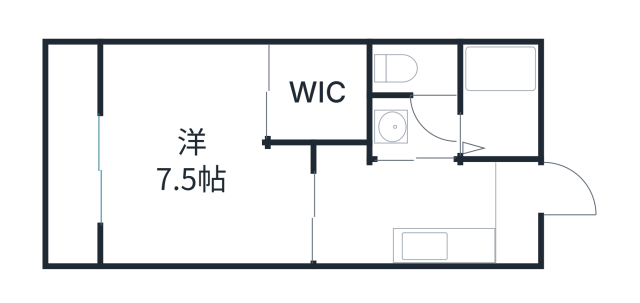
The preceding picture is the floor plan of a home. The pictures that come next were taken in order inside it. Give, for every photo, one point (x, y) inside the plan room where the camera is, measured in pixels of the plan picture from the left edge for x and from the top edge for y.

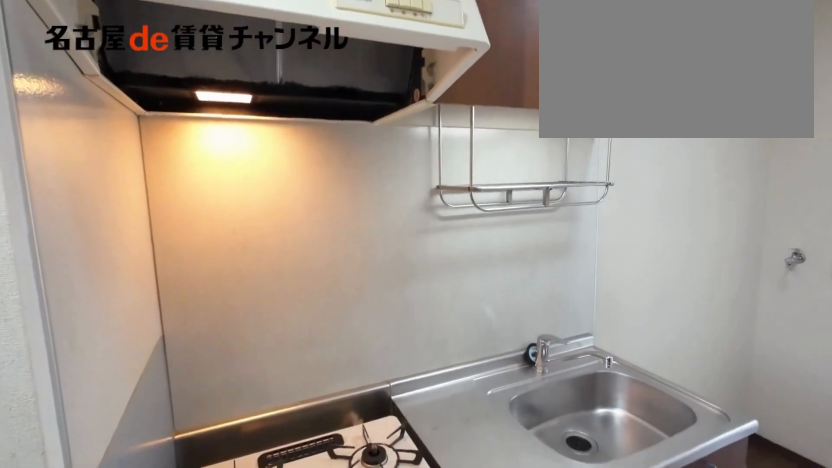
(442, 247)
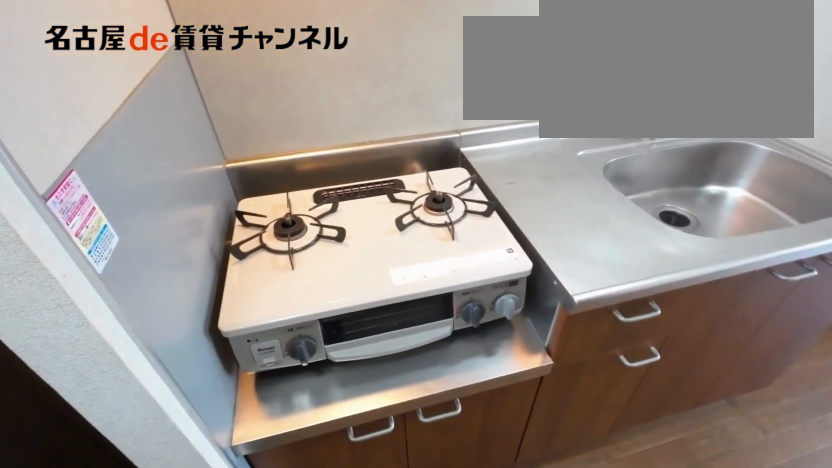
(442, 247)
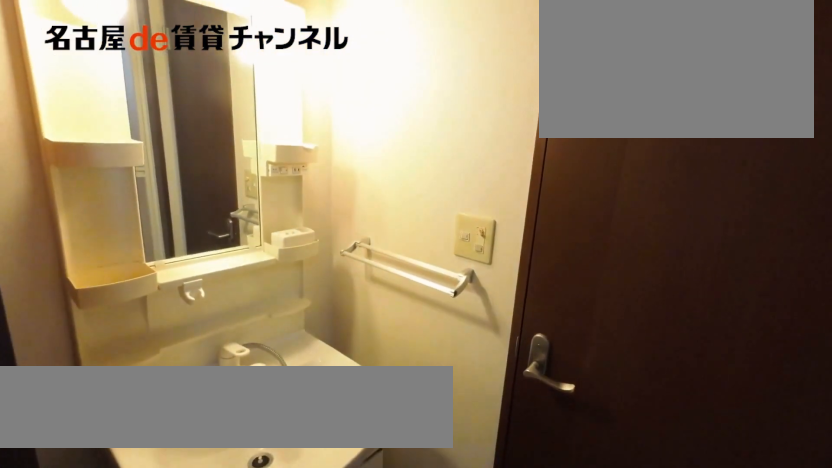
(417, 129)
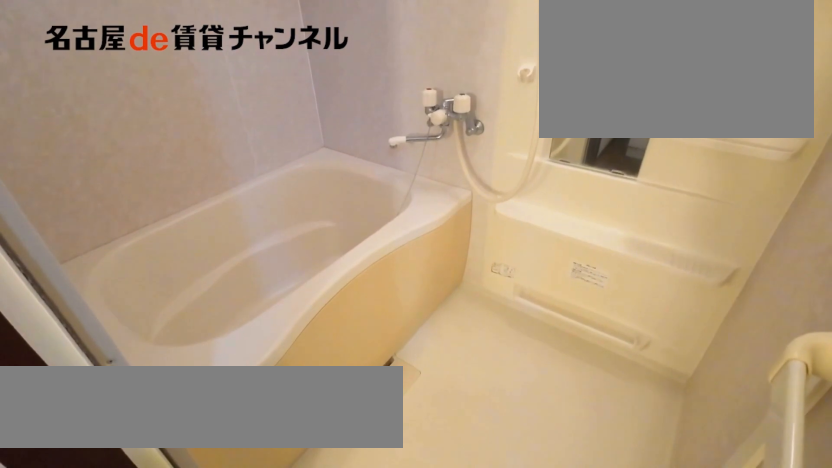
(501, 102)
